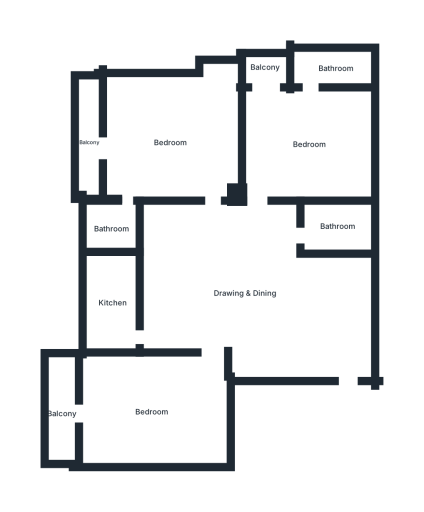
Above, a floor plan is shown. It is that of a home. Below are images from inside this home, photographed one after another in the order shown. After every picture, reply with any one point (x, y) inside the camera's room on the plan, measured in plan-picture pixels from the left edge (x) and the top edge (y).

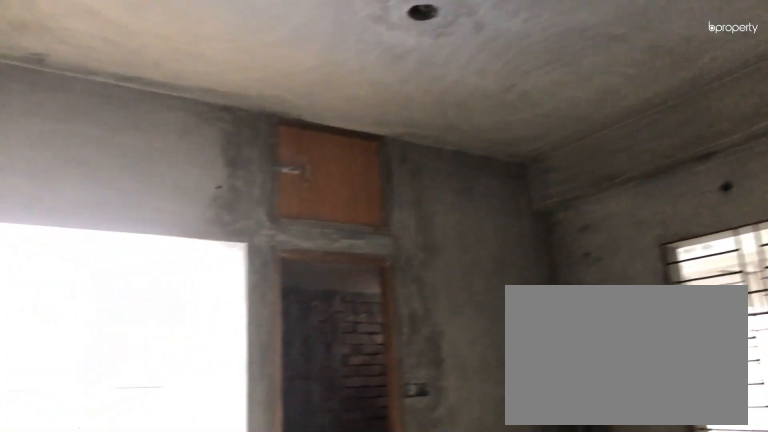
(308, 146)
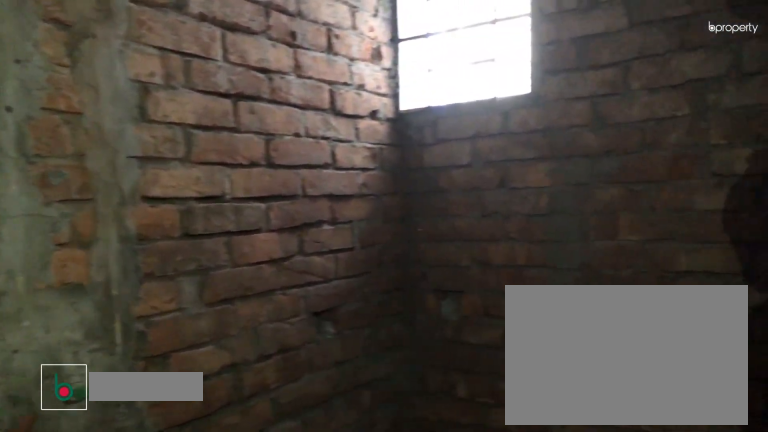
(335, 66)
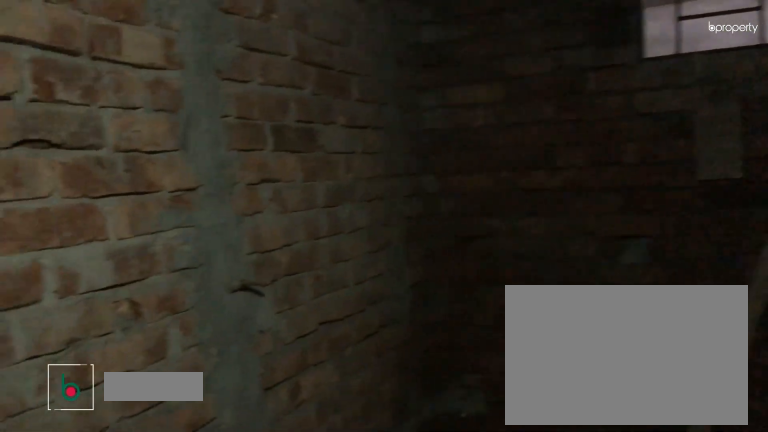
(337, 226)
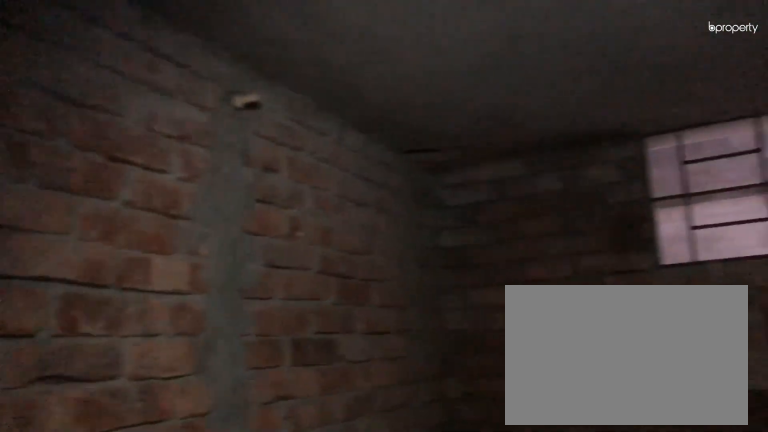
(337, 226)
